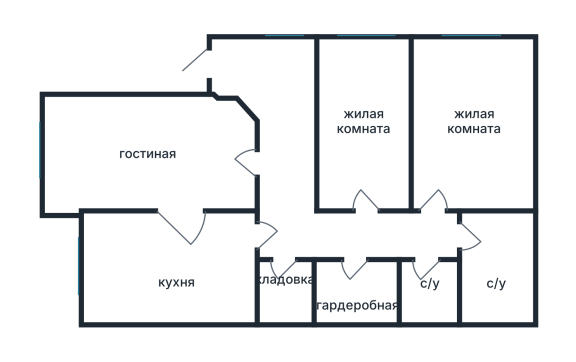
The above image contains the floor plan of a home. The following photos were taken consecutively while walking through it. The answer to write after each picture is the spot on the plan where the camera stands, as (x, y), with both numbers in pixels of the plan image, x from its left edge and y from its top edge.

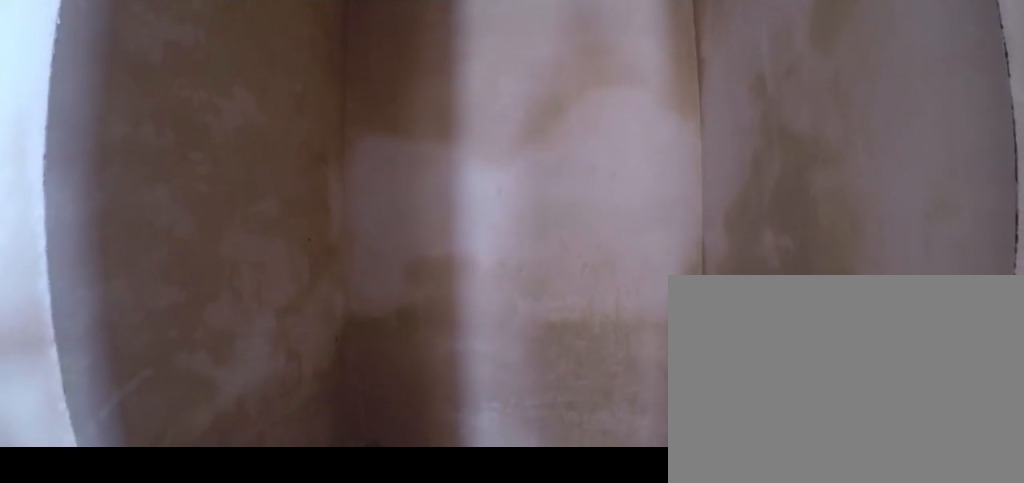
(285, 254)
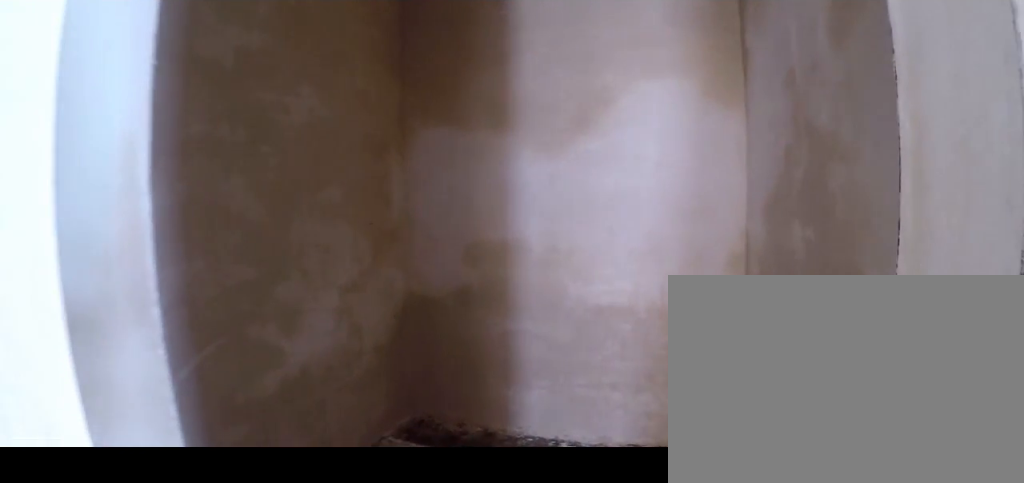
(291, 245)
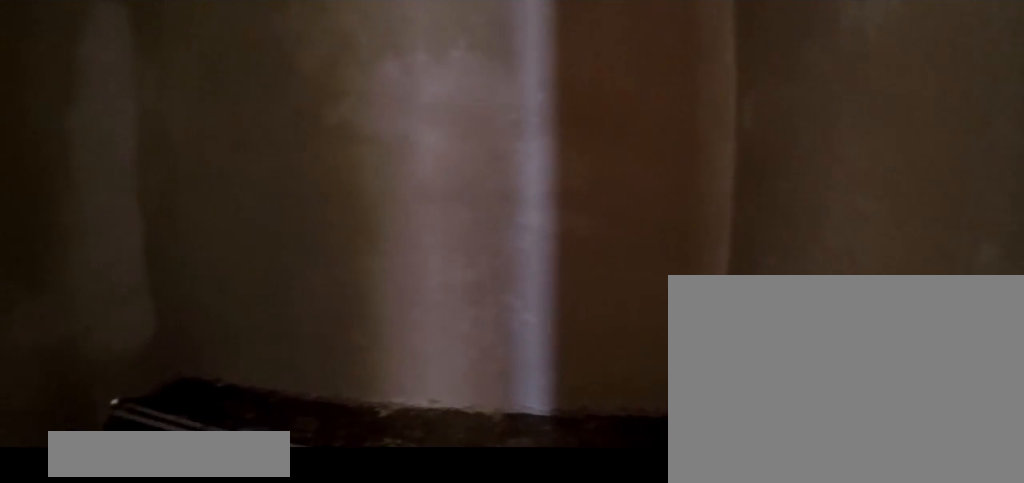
(353, 305)
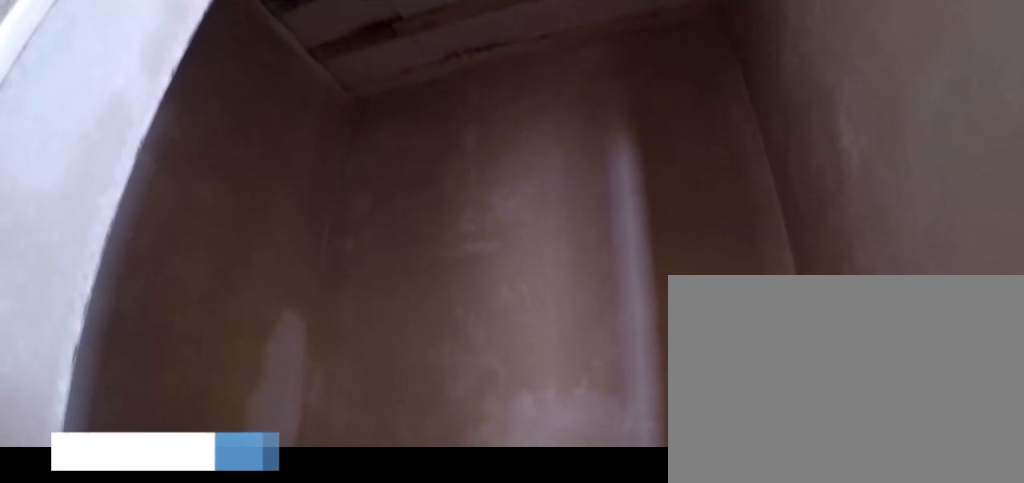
(355, 254)
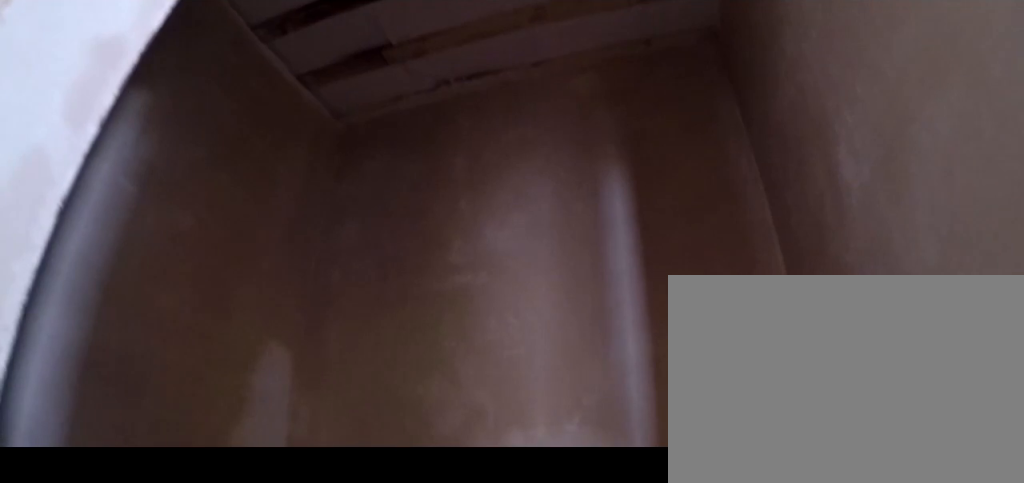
(355, 254)
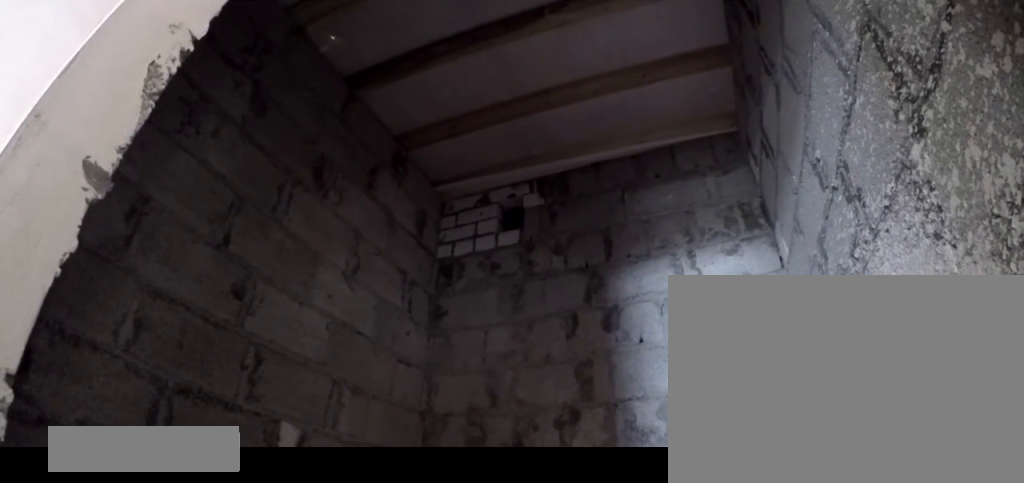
(427, 253)
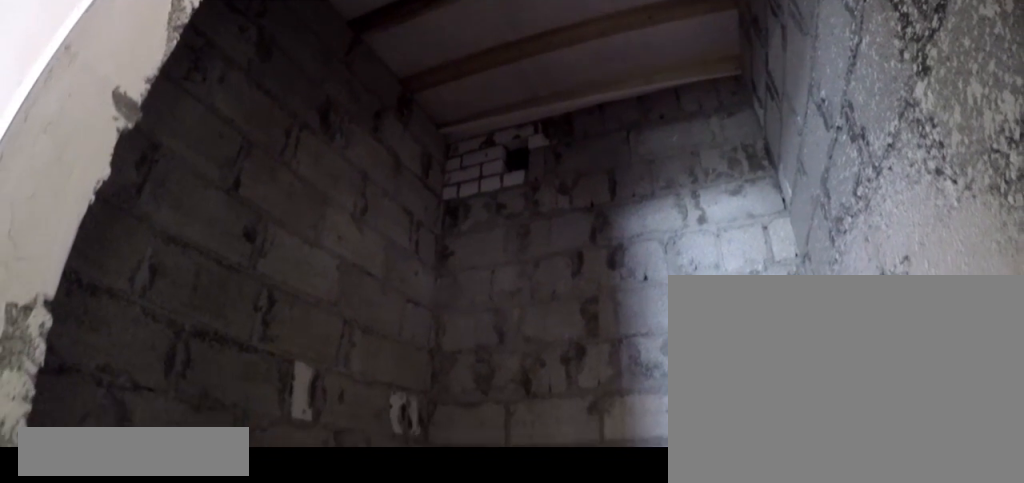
(427, 253)
